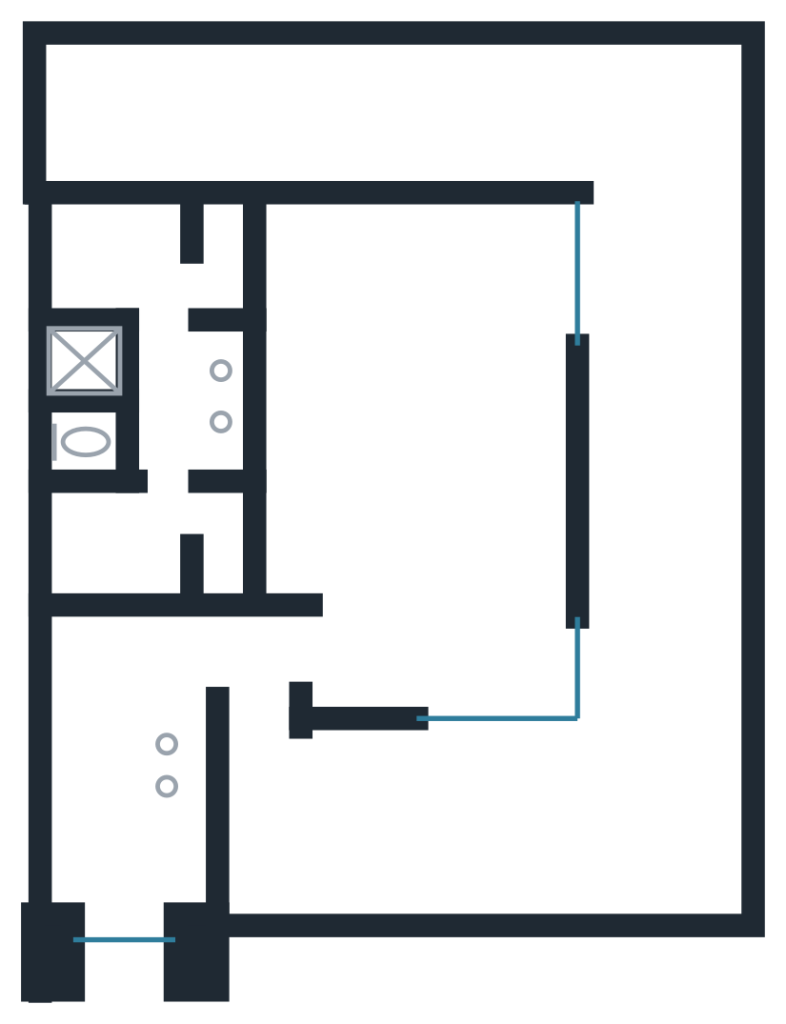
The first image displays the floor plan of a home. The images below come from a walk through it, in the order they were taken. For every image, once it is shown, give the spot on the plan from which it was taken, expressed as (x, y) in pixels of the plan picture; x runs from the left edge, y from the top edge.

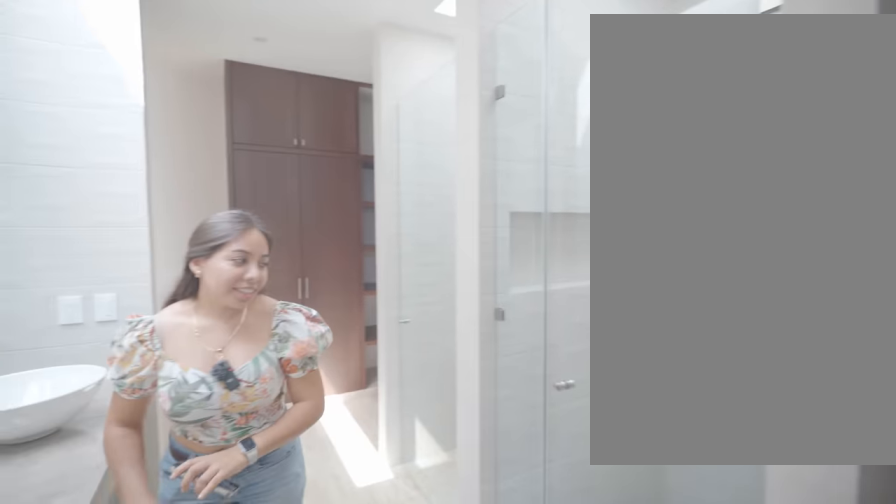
(188, 278)
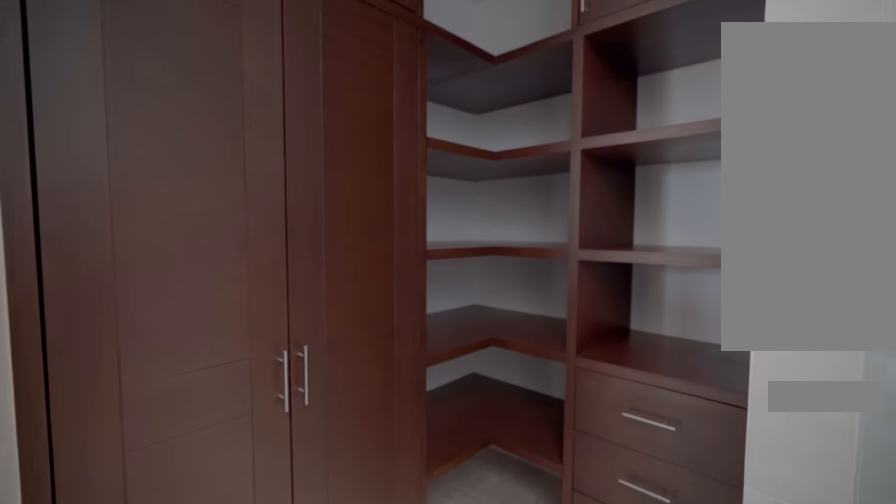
(159, 500)
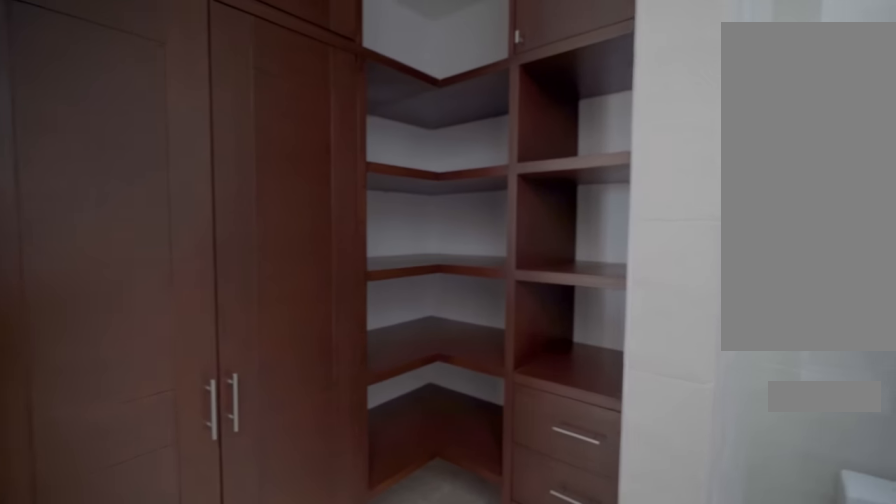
(162, 500)
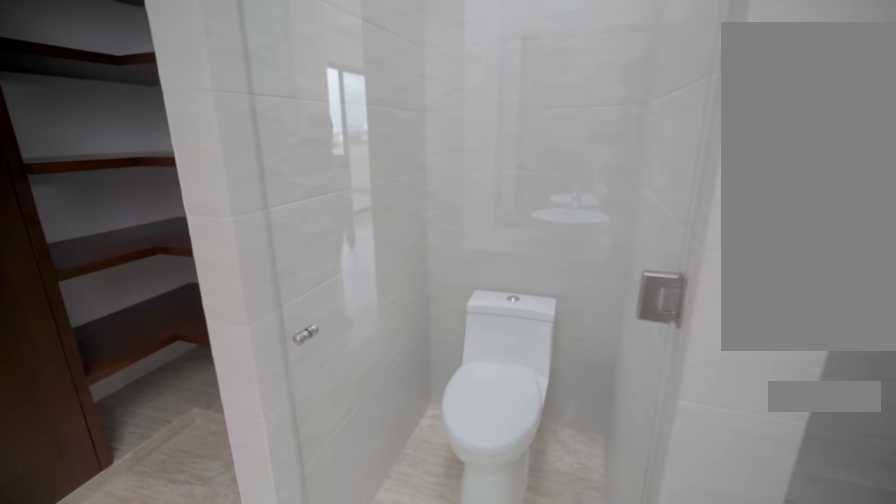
(159, 500)
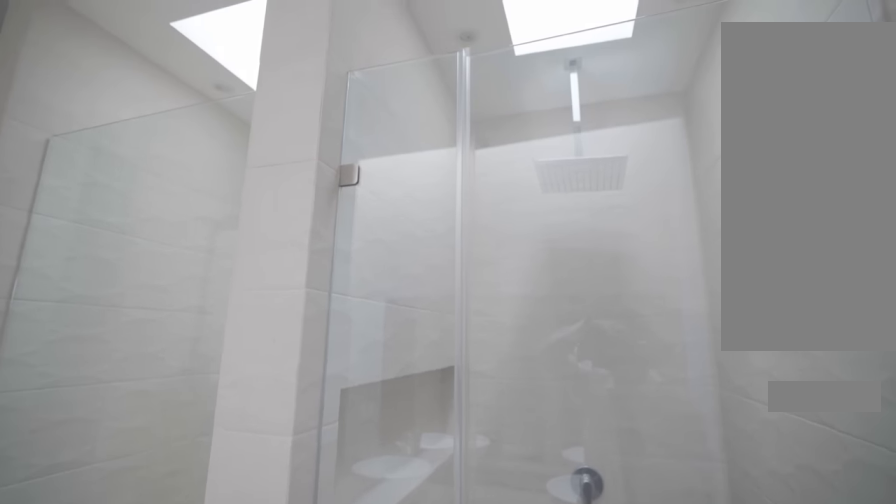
(165, 365)
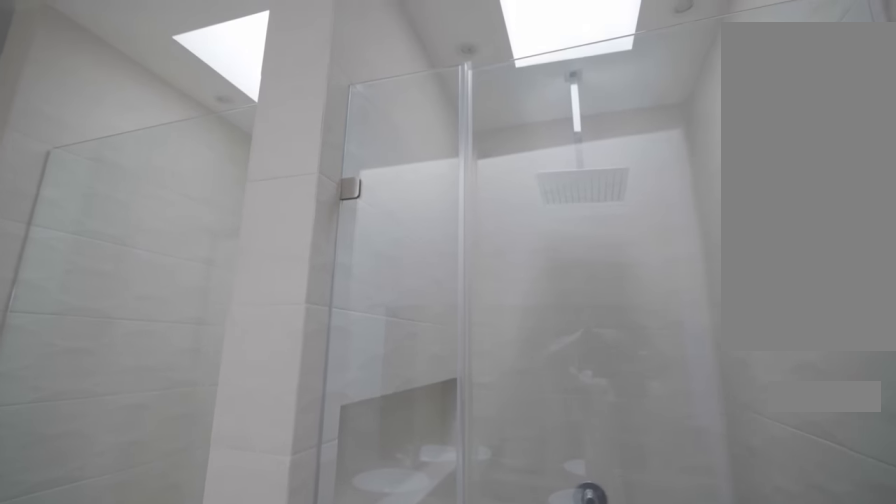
(163, 364)
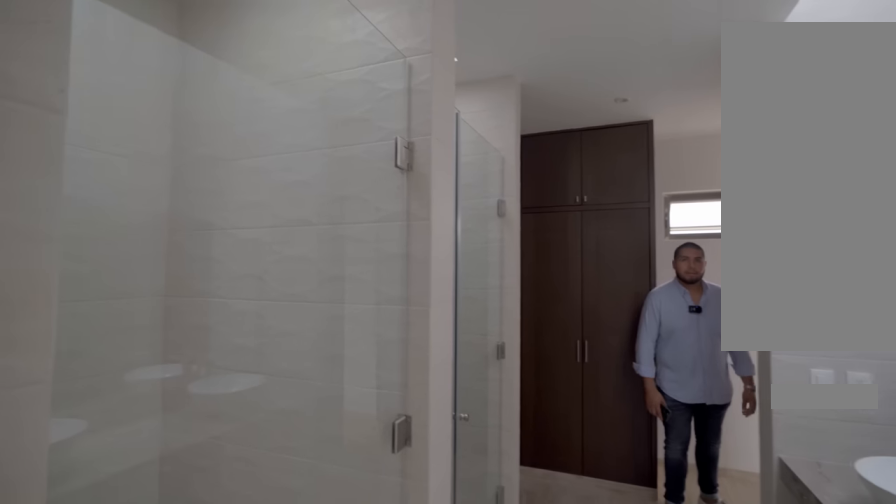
(178, 445)
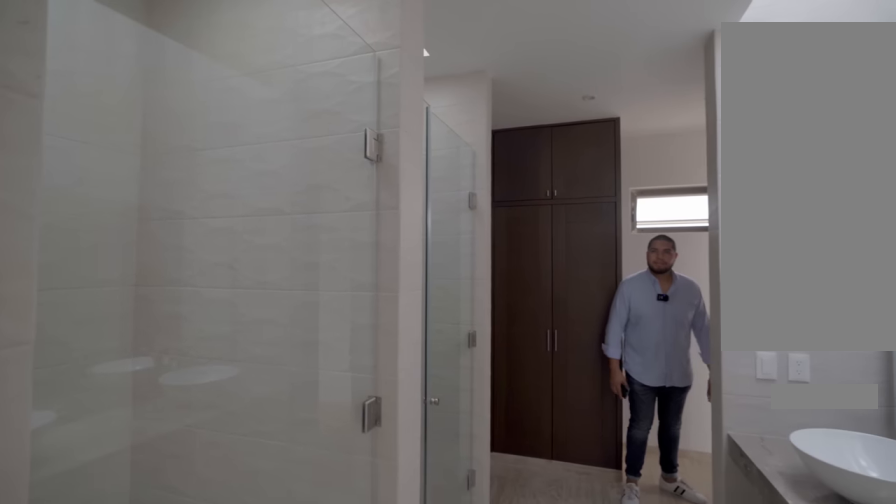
(175, 456)
